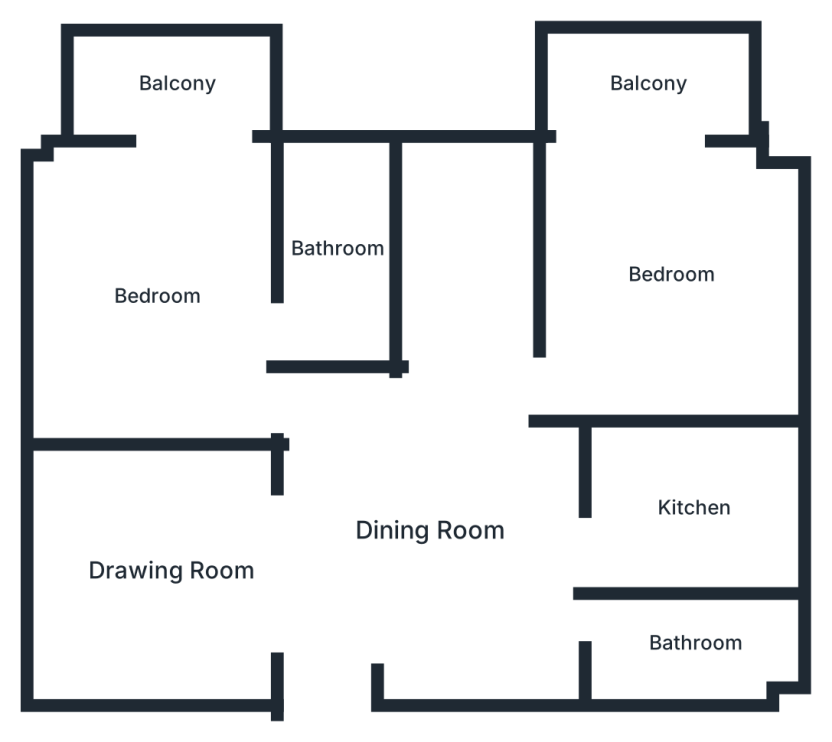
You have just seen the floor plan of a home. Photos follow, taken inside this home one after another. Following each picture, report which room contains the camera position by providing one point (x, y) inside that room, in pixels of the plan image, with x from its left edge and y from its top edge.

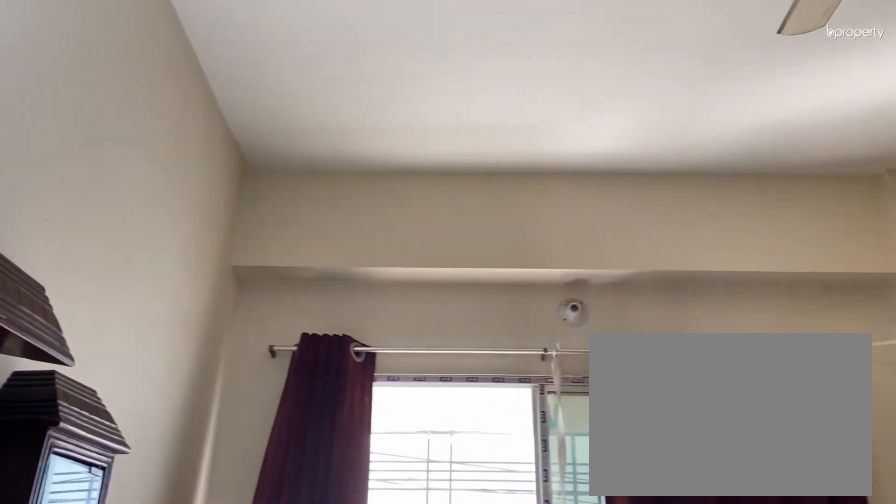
(669, 275)
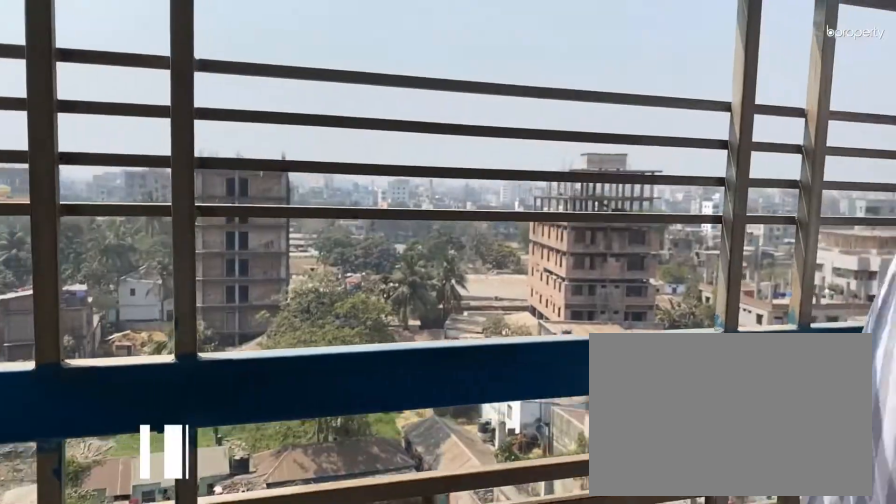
(652, 85)
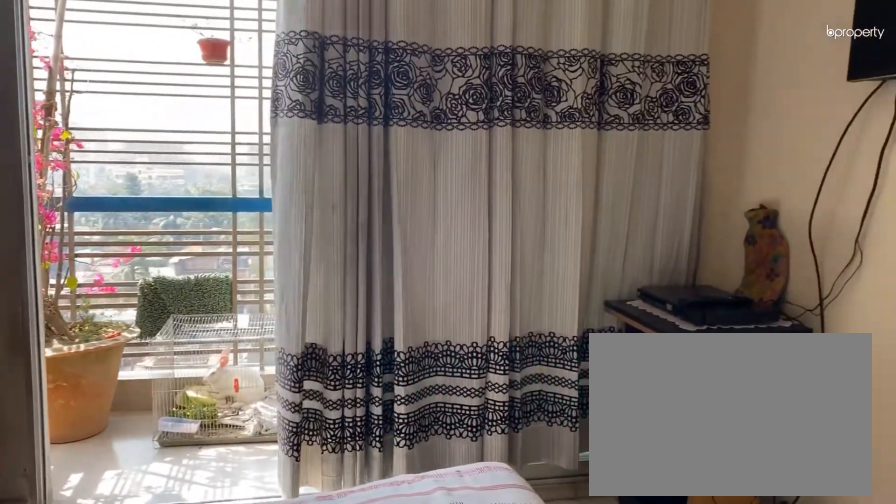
(156, 296)
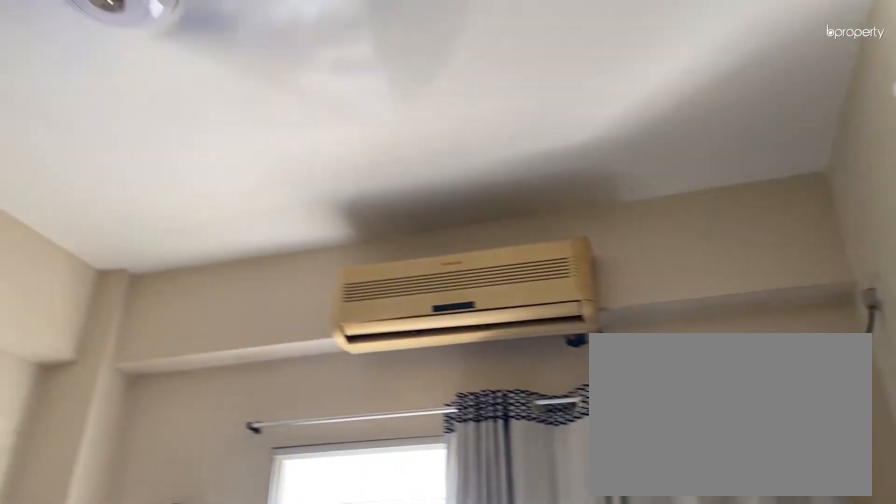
(157, 296)
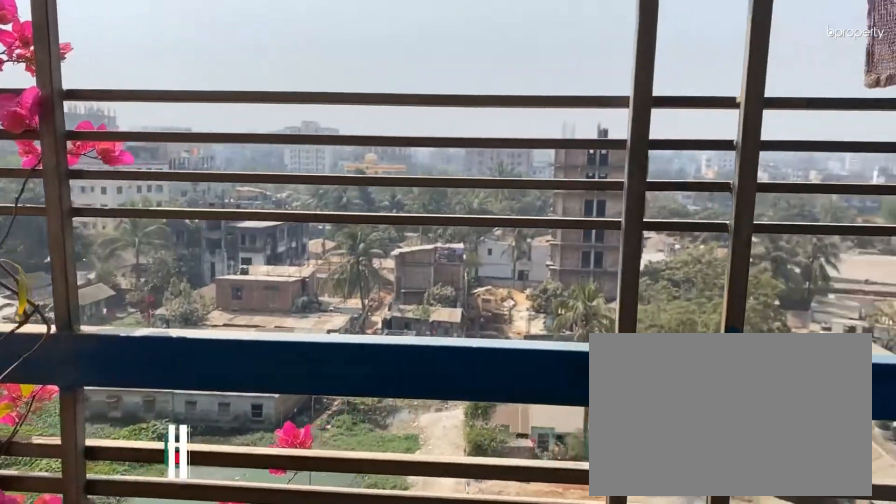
(177, 76)
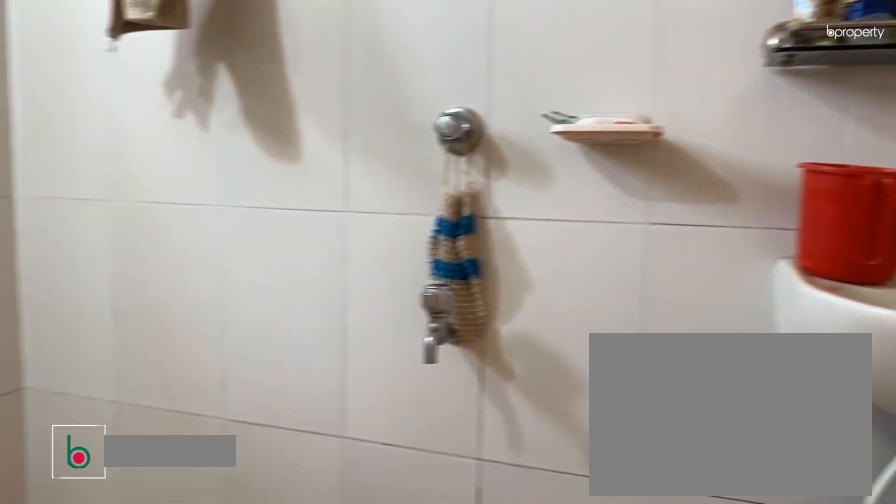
(336, 247)
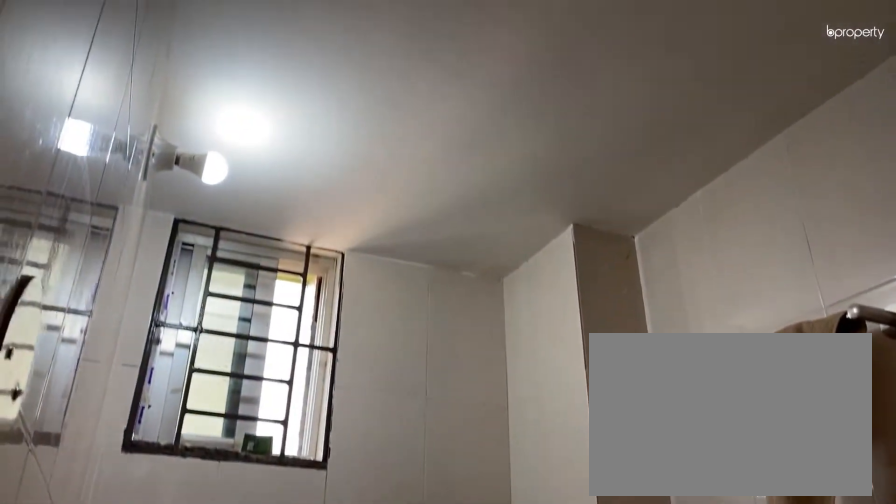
(336, 247)
